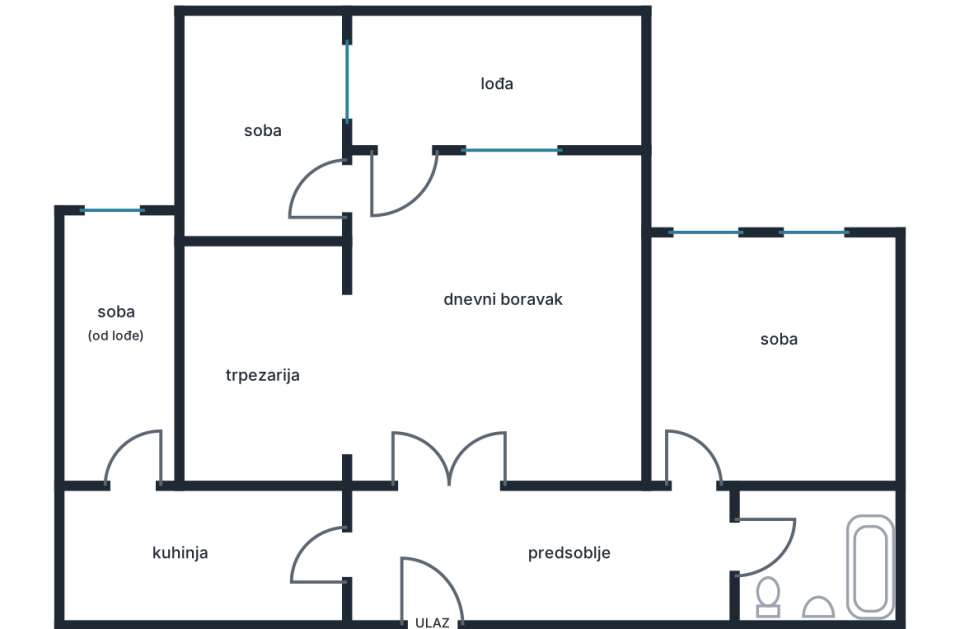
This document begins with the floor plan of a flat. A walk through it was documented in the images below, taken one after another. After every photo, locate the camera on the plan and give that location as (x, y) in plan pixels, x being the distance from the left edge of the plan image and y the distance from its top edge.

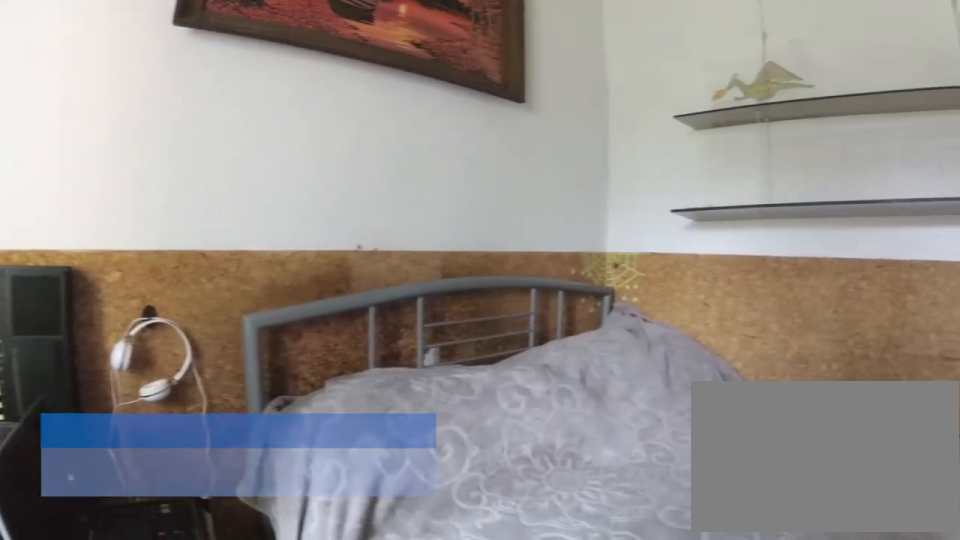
(811, 260)
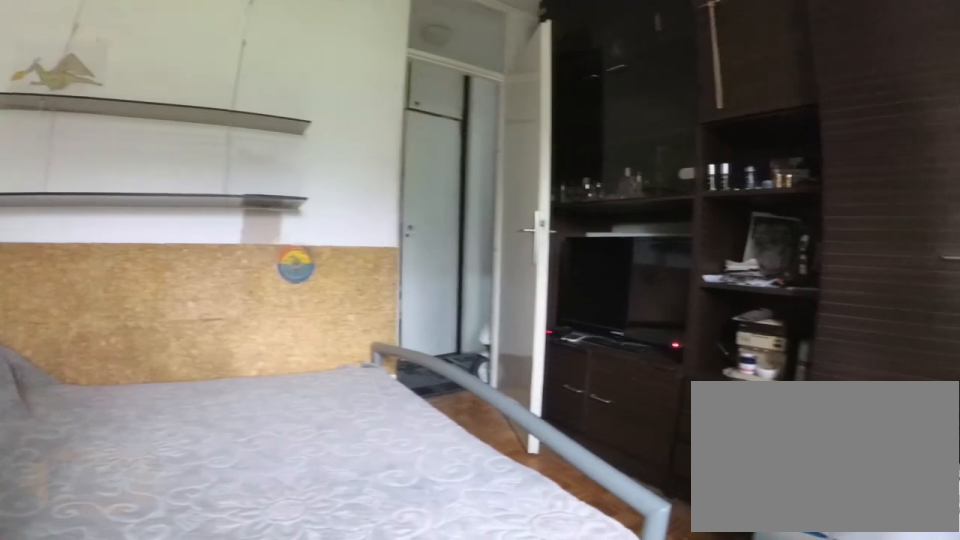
(840, 261)
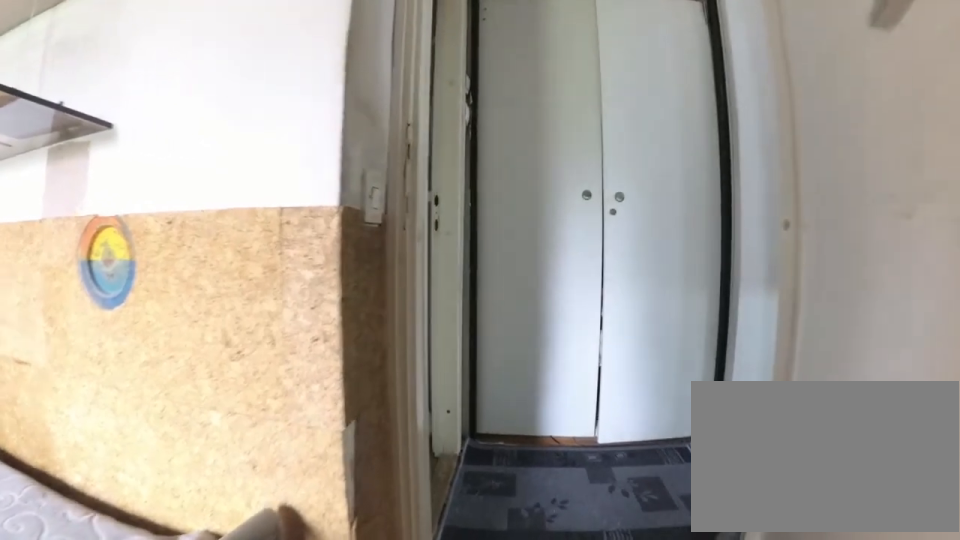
(696, 414)
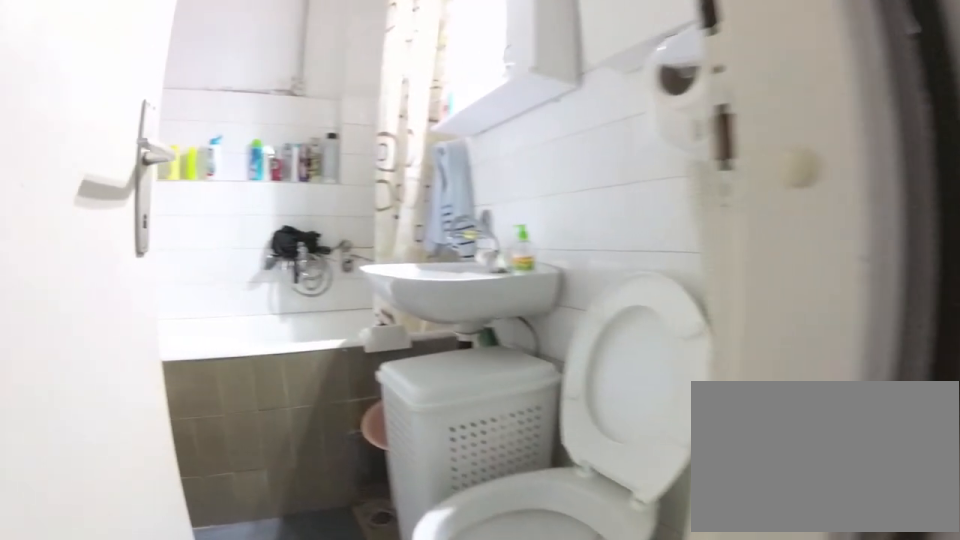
(692, 539)
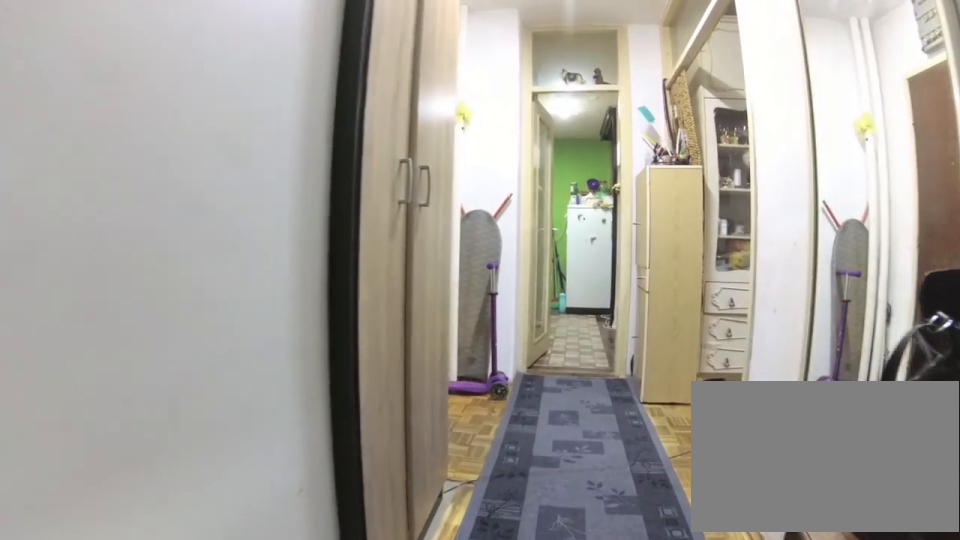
(654, 551)
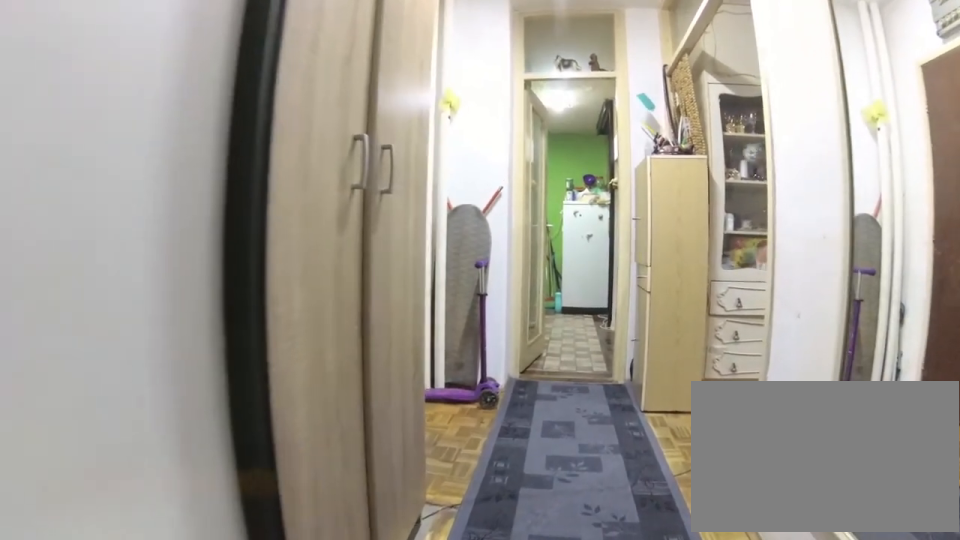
(639, 551)
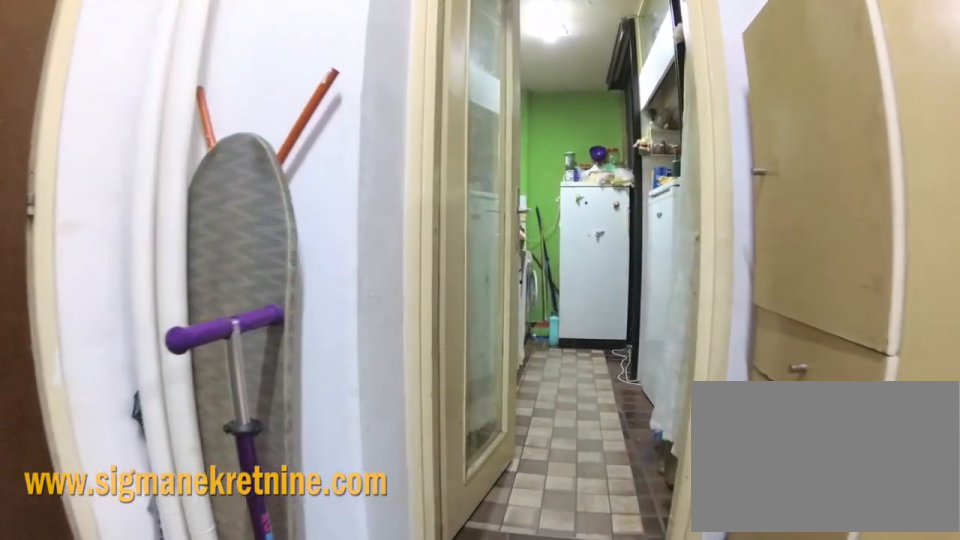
(486, 551)
